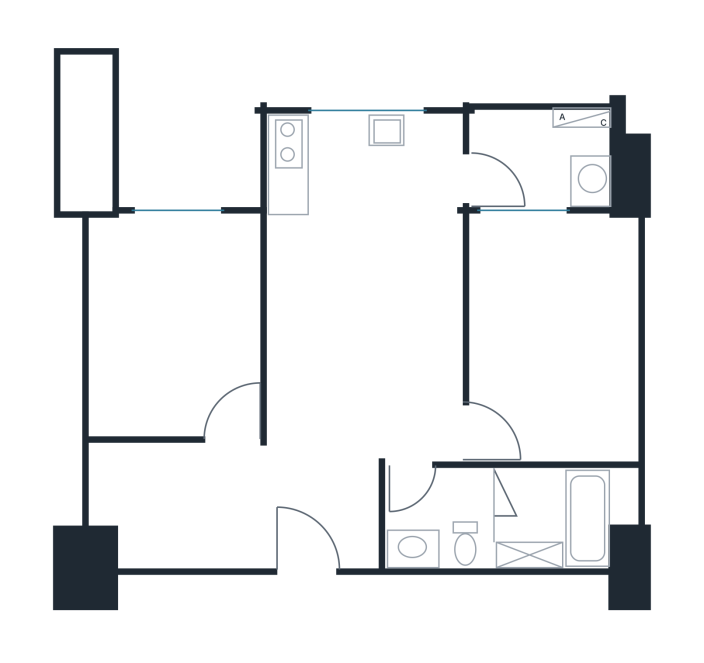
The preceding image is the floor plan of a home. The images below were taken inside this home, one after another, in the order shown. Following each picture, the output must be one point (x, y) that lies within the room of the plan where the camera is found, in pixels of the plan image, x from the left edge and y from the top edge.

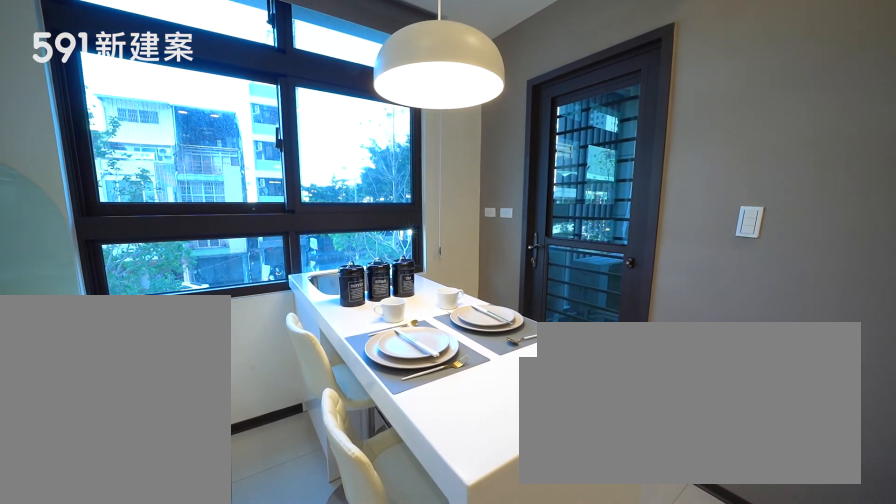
(365, 172)
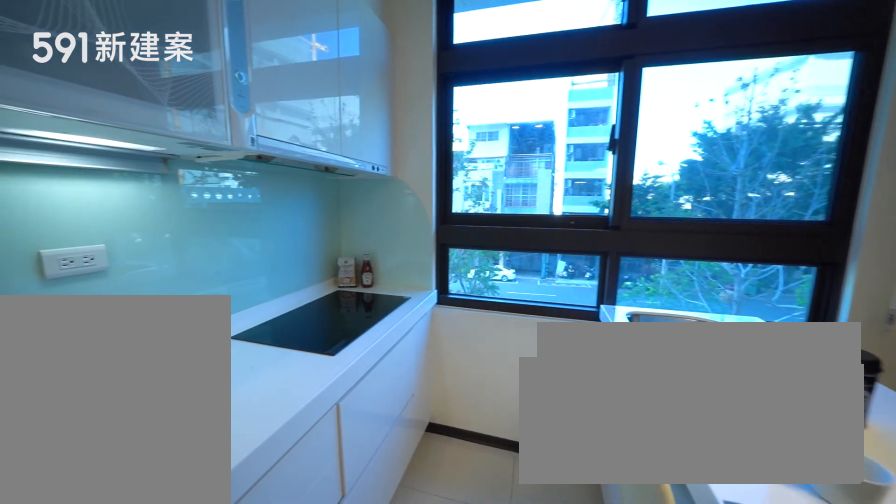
(365, 172)
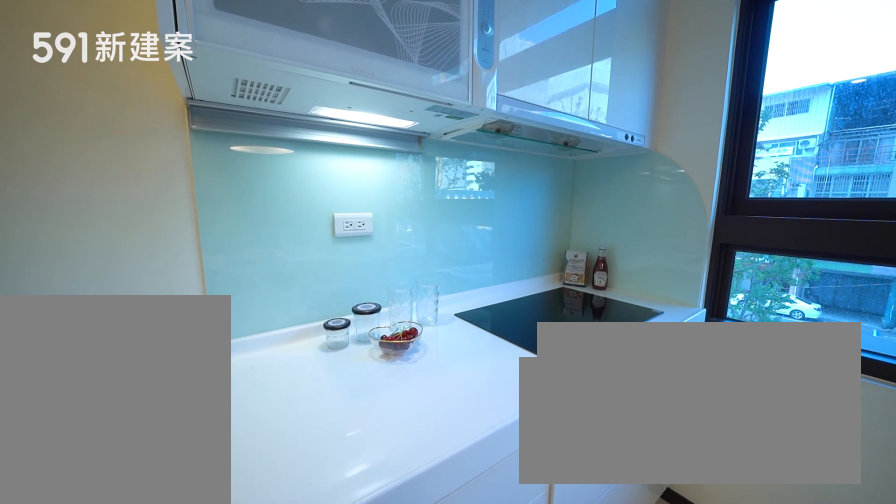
(365, 172)
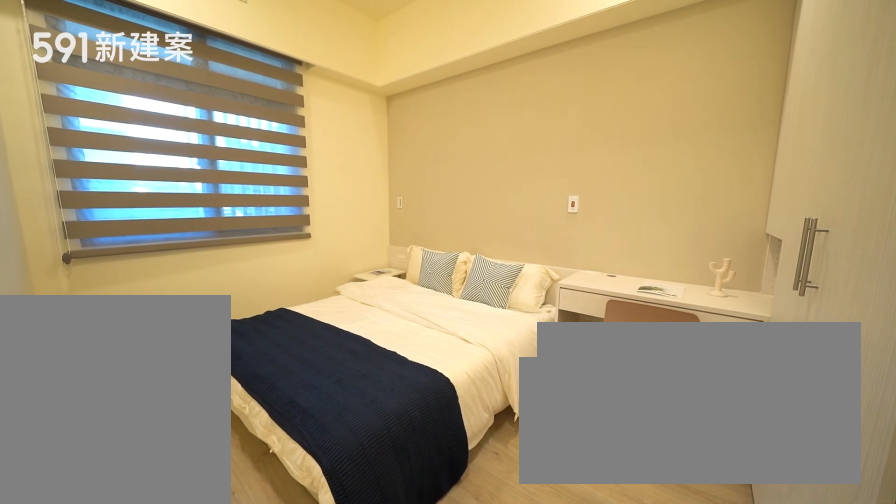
(555, 334)
